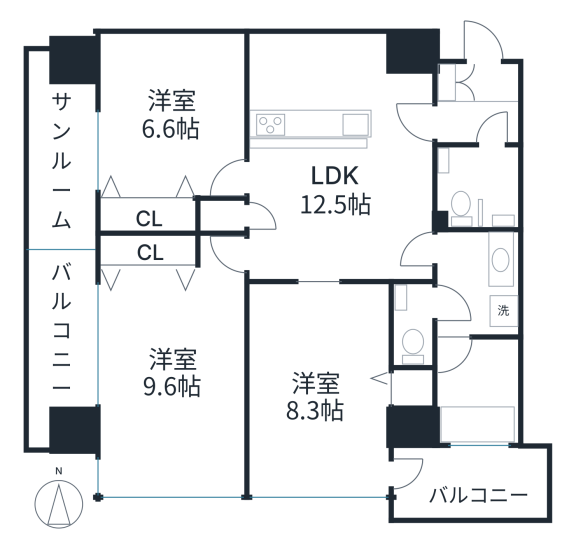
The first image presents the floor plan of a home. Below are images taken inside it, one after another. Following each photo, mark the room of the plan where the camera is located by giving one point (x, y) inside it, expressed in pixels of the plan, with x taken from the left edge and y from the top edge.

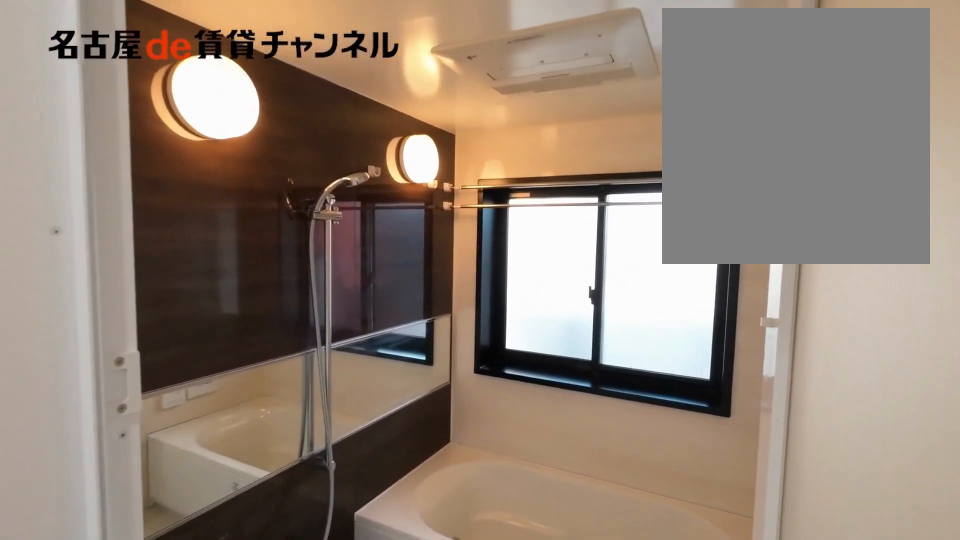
(478, 391)
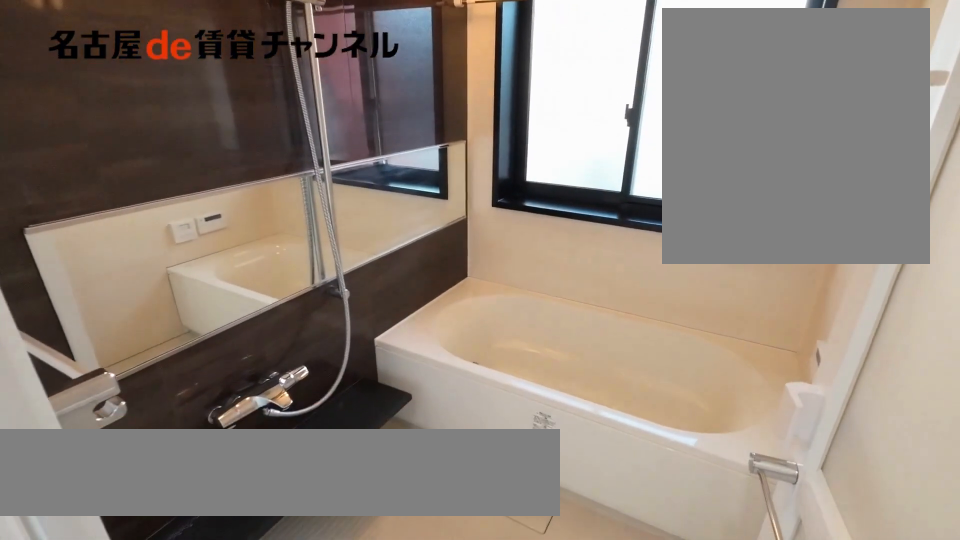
(478, 391)
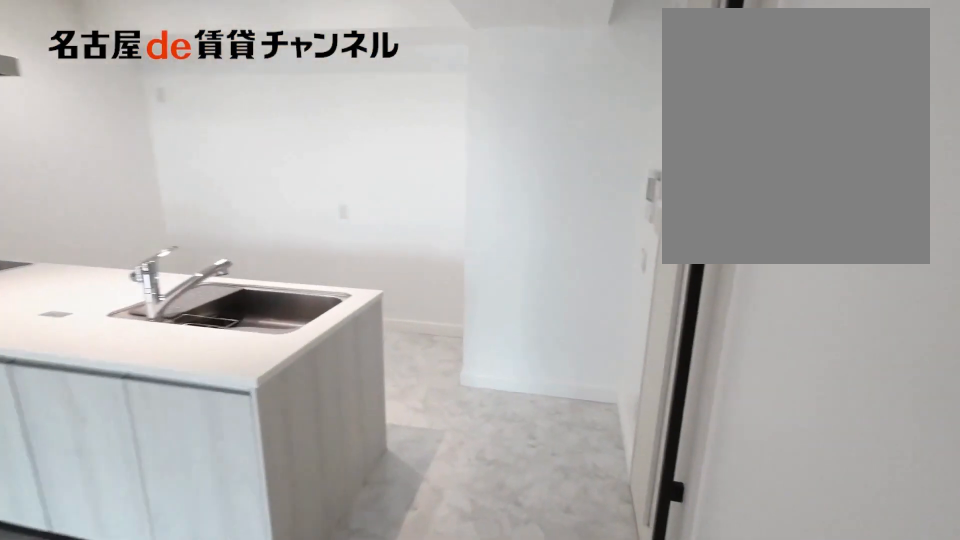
(341, 156)
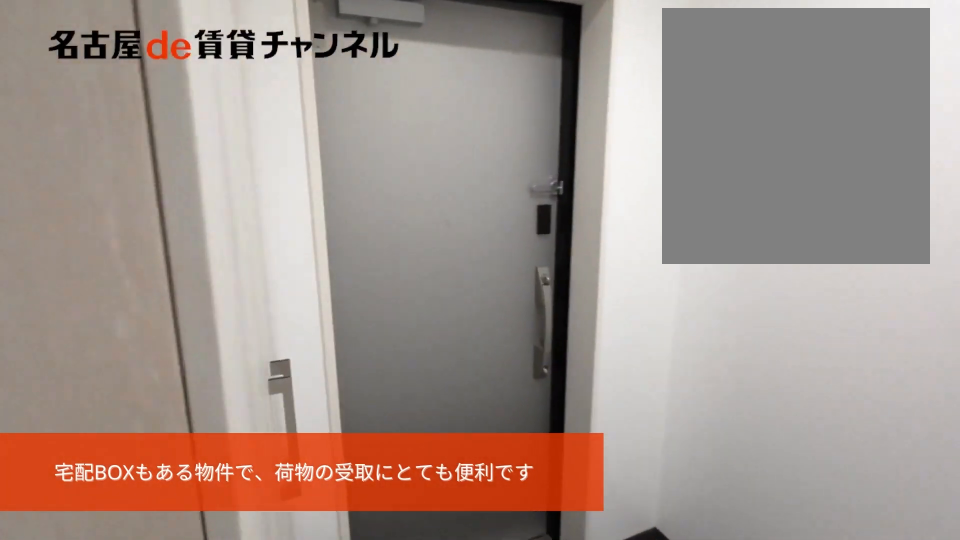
(476, 100)
